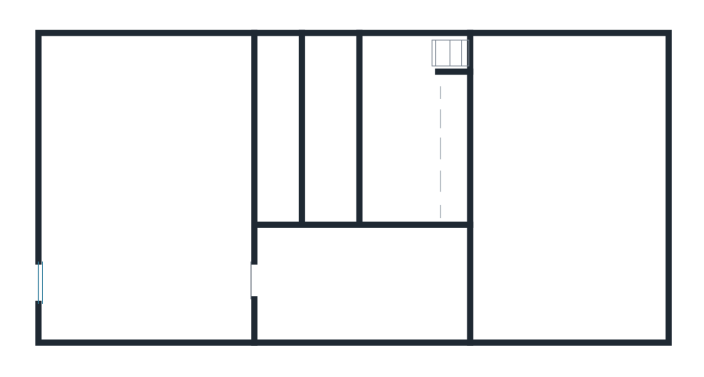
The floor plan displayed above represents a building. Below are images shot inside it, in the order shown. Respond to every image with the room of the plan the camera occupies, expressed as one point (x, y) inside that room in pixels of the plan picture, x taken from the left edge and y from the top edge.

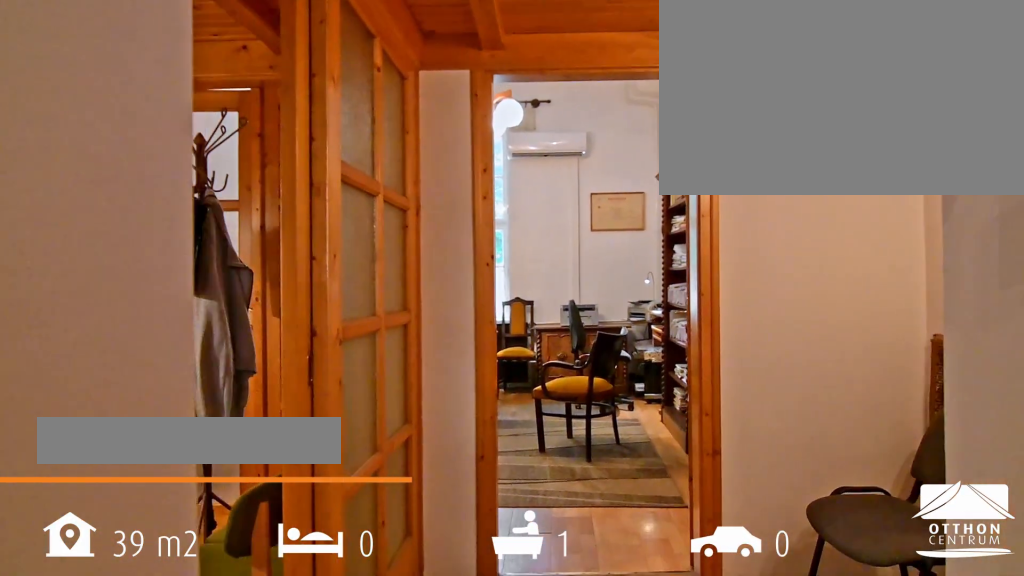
(362, 288)
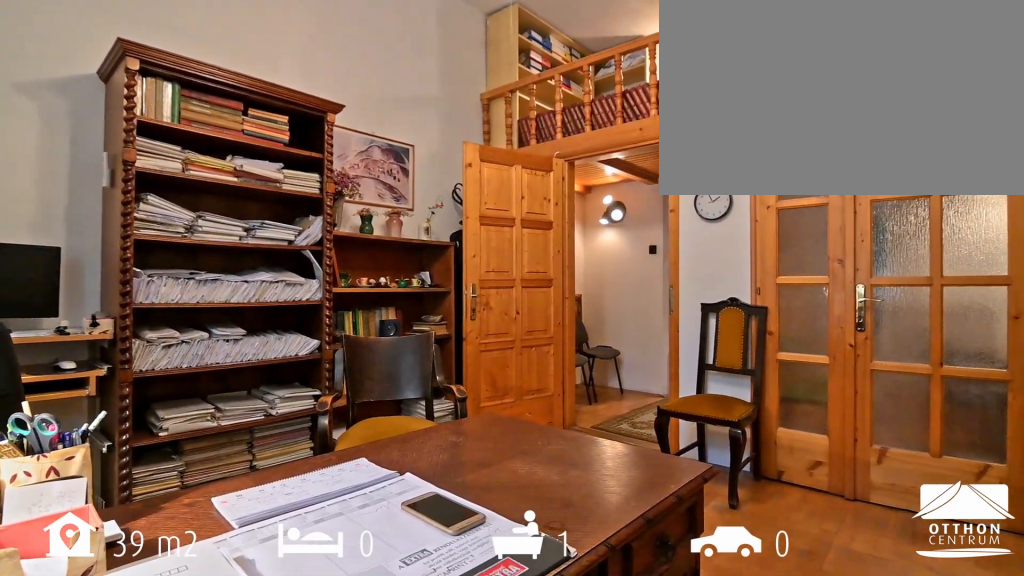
(572, 182)
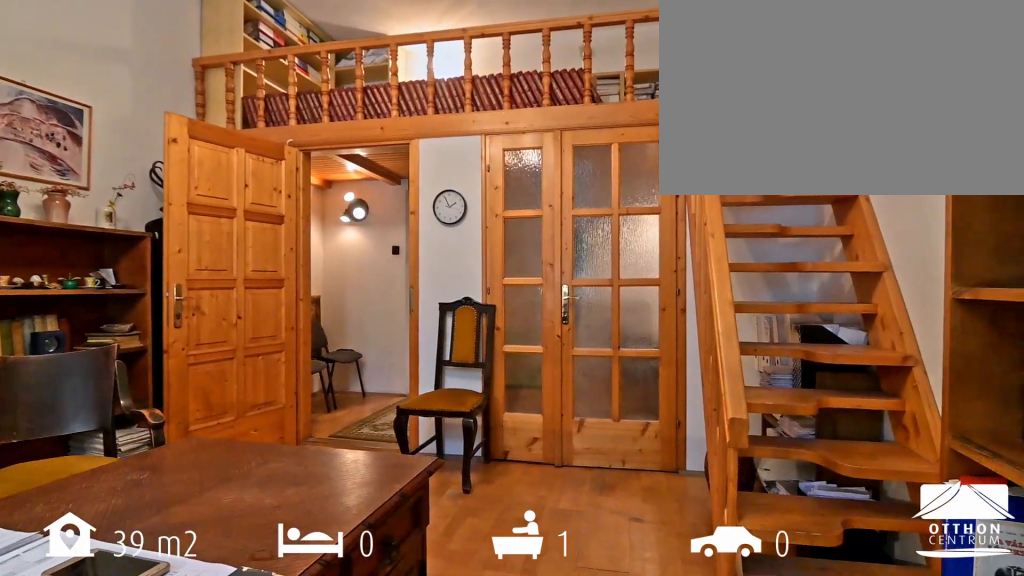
(573, 182)
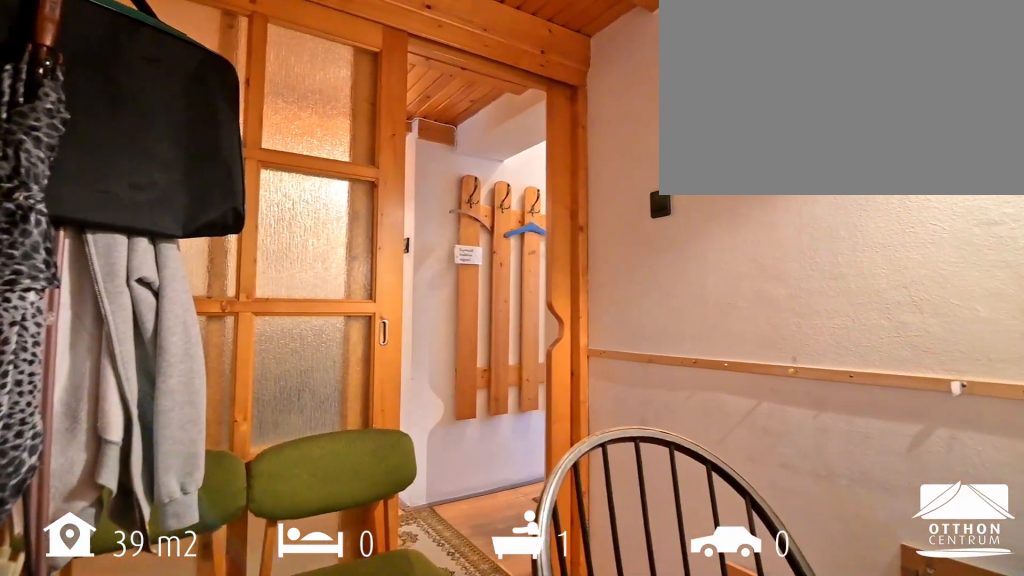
(406, 140)
